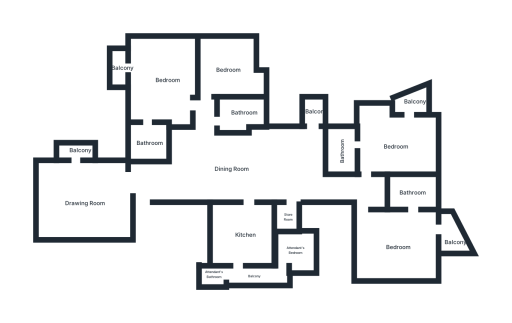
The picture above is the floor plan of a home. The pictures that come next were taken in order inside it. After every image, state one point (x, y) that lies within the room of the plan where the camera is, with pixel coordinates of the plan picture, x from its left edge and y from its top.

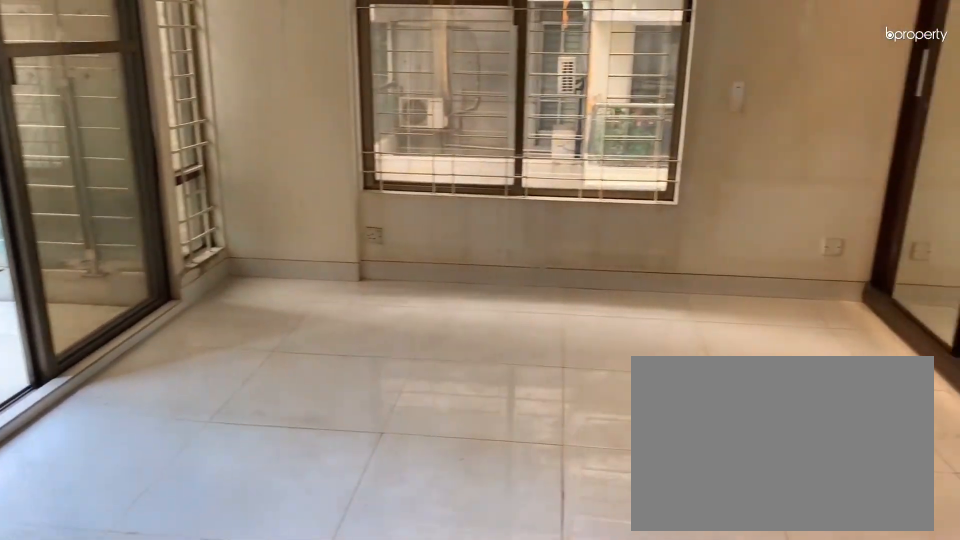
(396, 143)
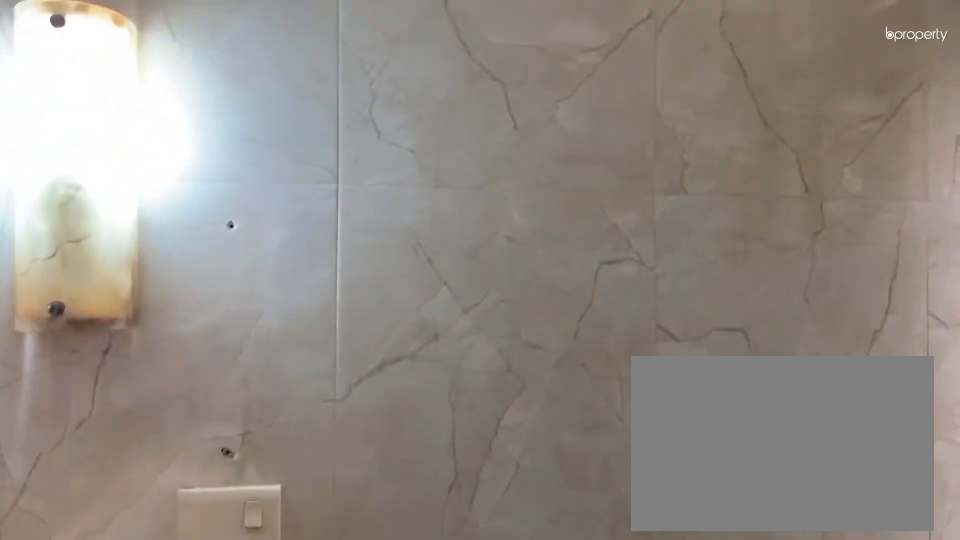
(342, 151)
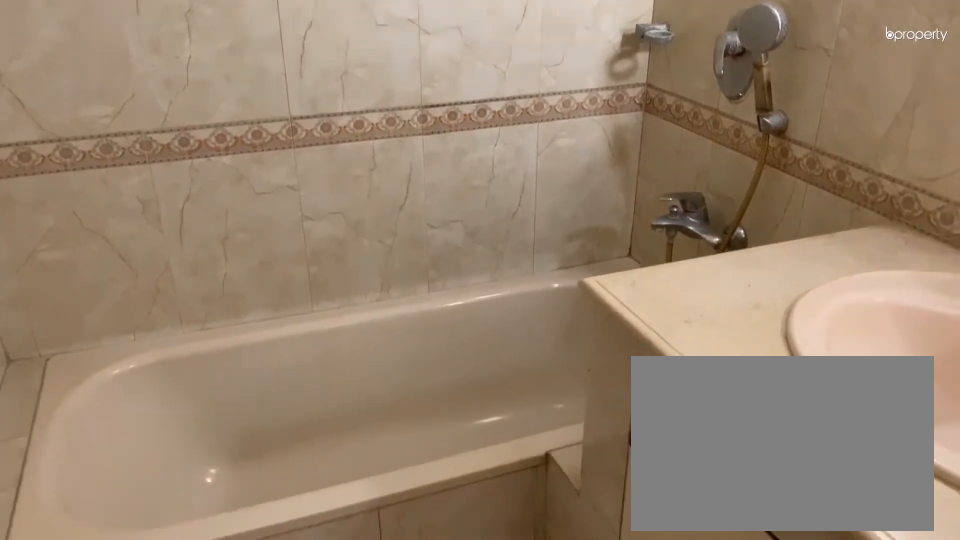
(342, 151)
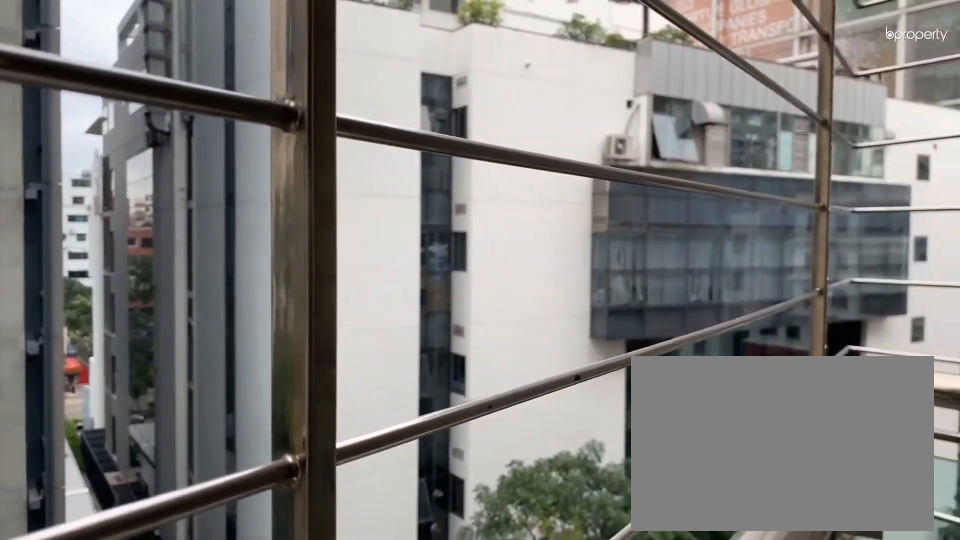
(417, 102)
